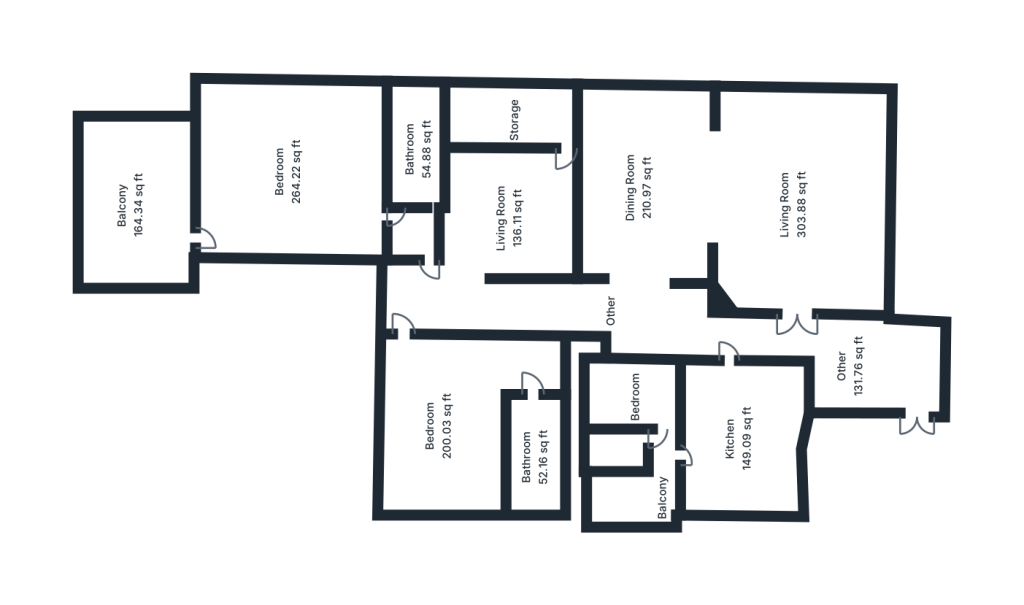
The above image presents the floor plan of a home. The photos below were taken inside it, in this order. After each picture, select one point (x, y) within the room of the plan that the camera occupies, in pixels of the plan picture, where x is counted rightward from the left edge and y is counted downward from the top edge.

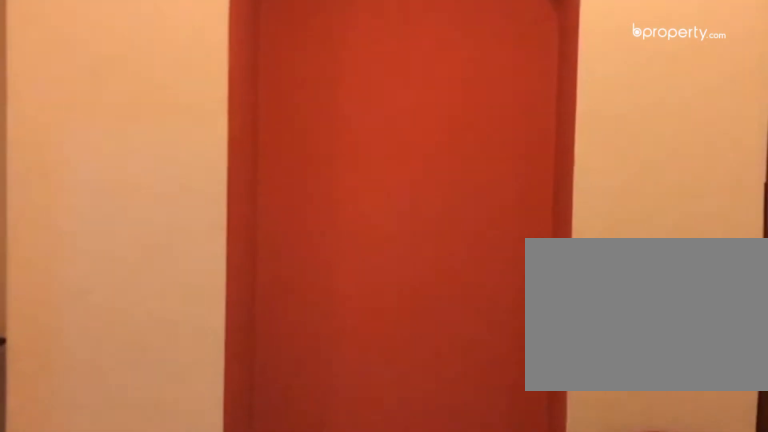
(907, 410)
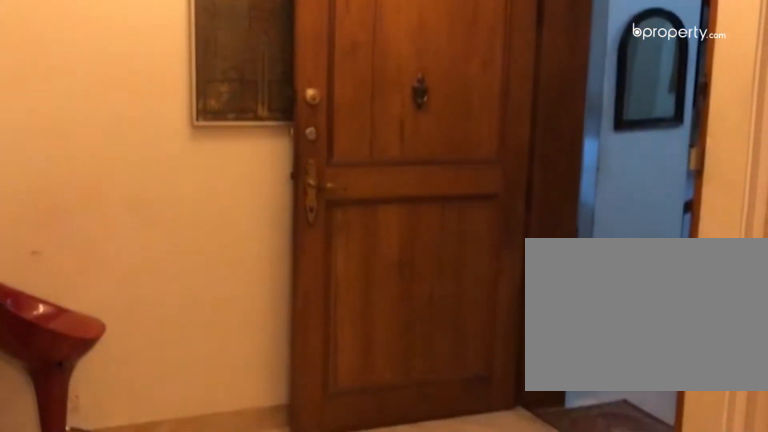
(880, 364)
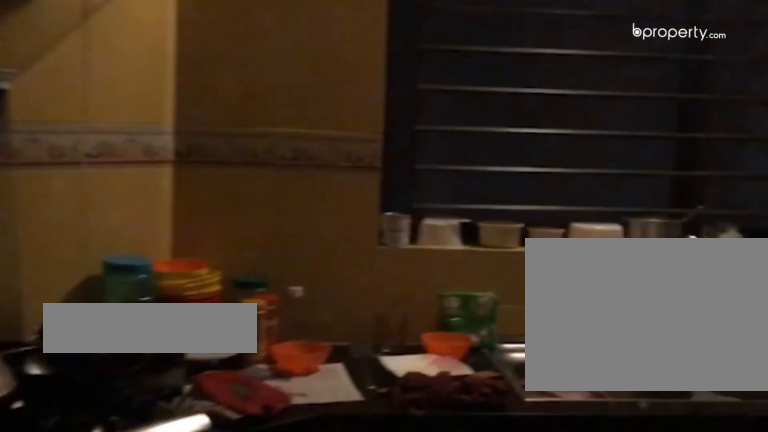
(744, 465)
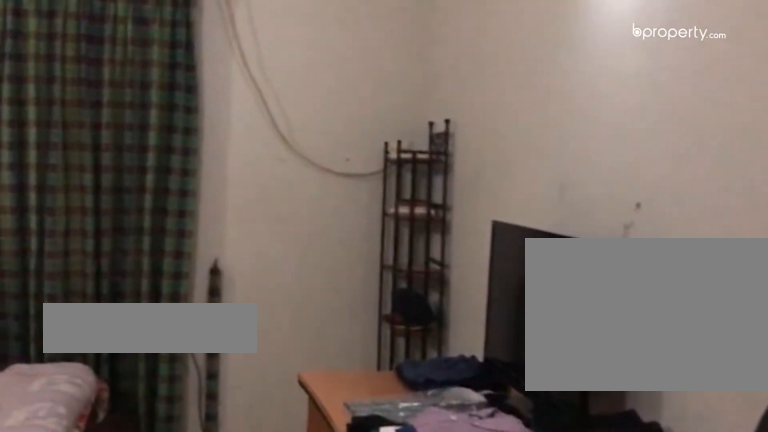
(308, 202)
